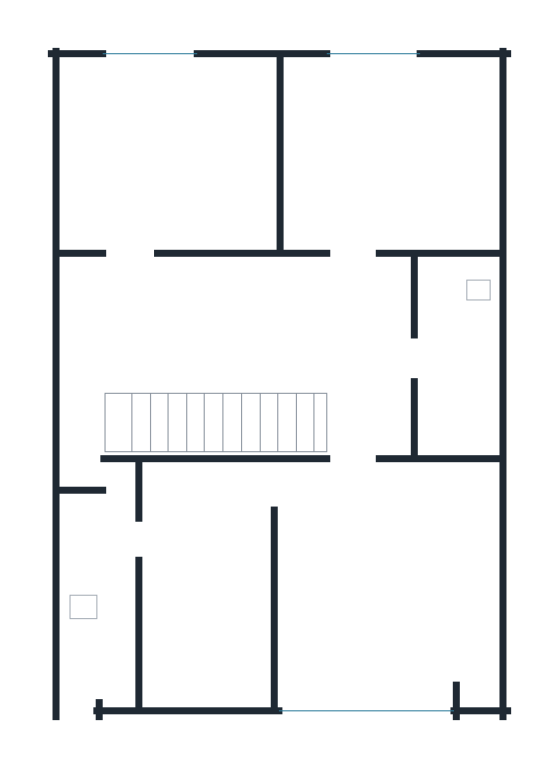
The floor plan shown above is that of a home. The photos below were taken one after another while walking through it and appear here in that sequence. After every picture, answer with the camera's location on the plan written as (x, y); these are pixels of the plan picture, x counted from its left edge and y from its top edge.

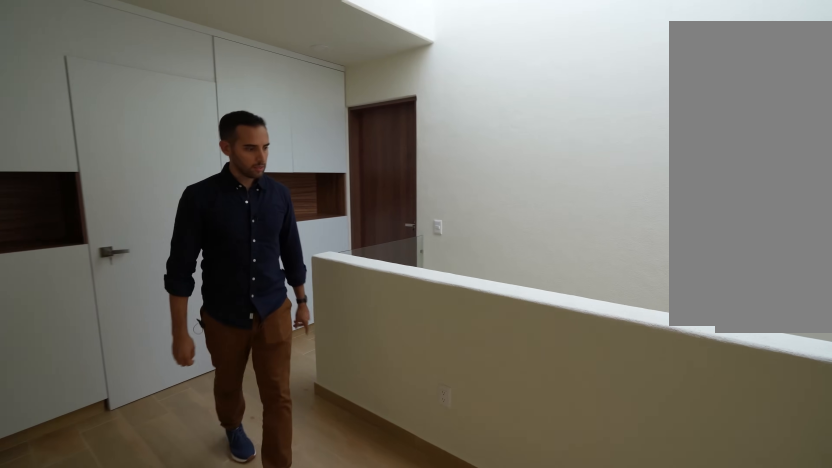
(99, 350)
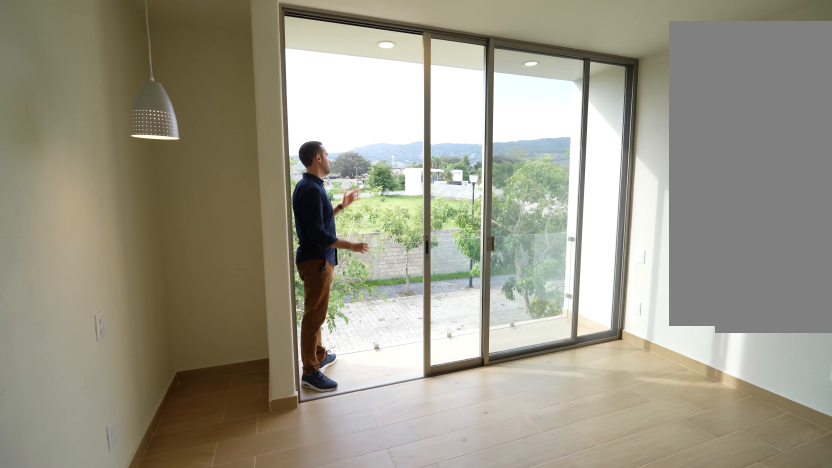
(458, 516)
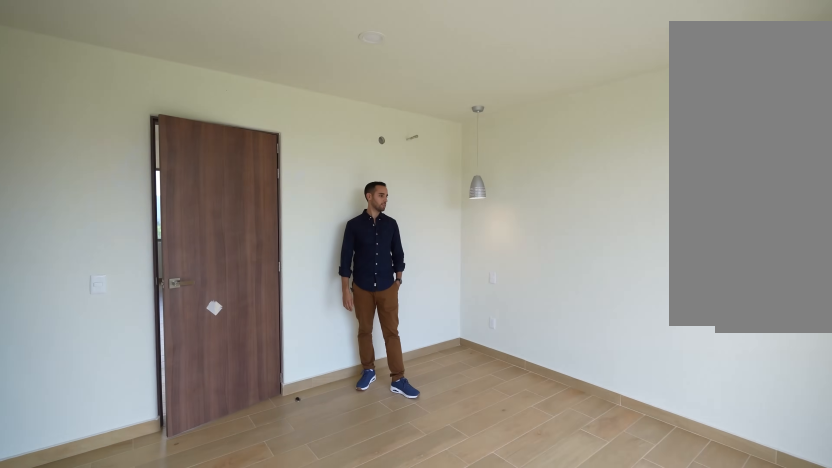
(302, 681)
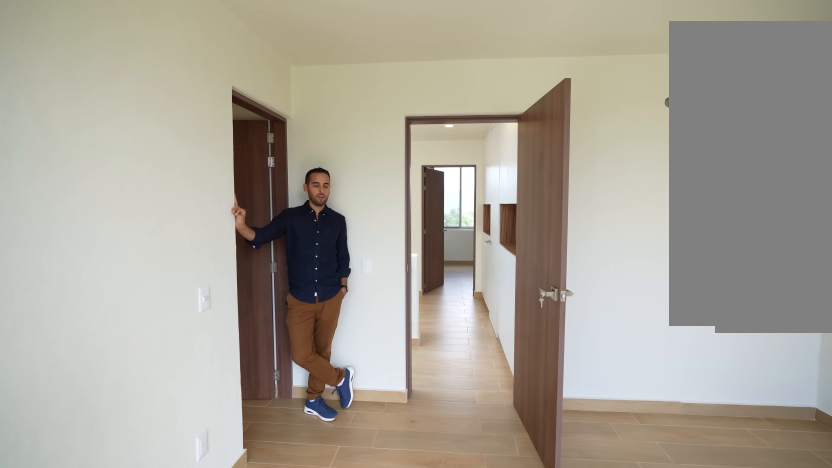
(345, 688)
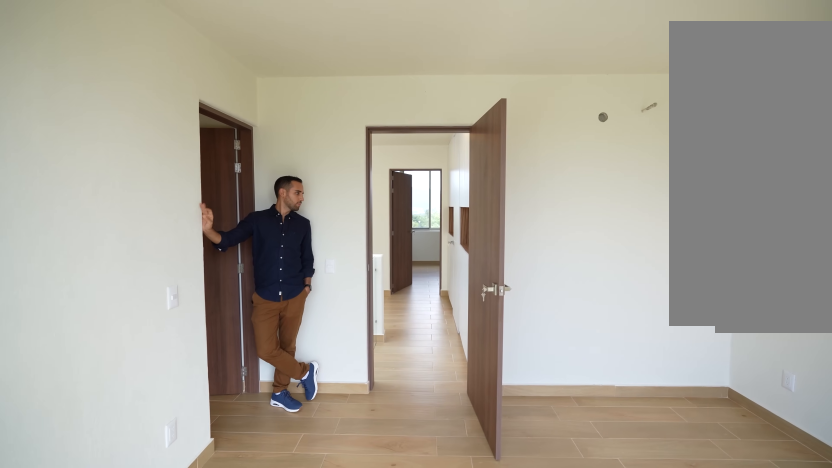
(345, 688)
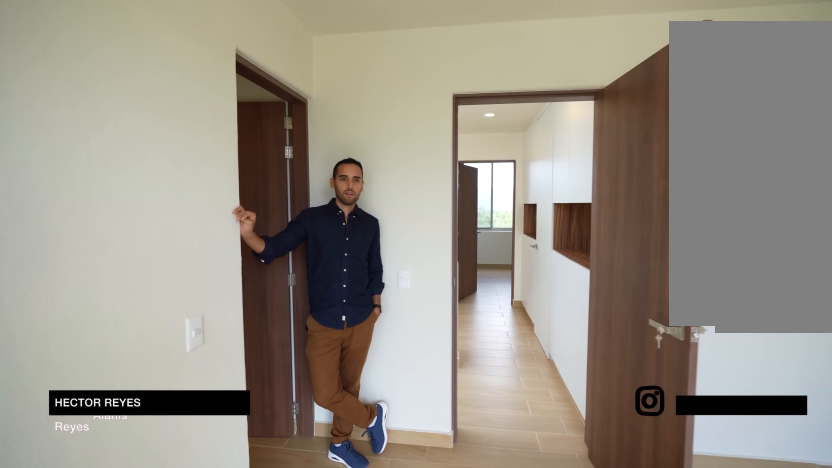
(360, 674)
